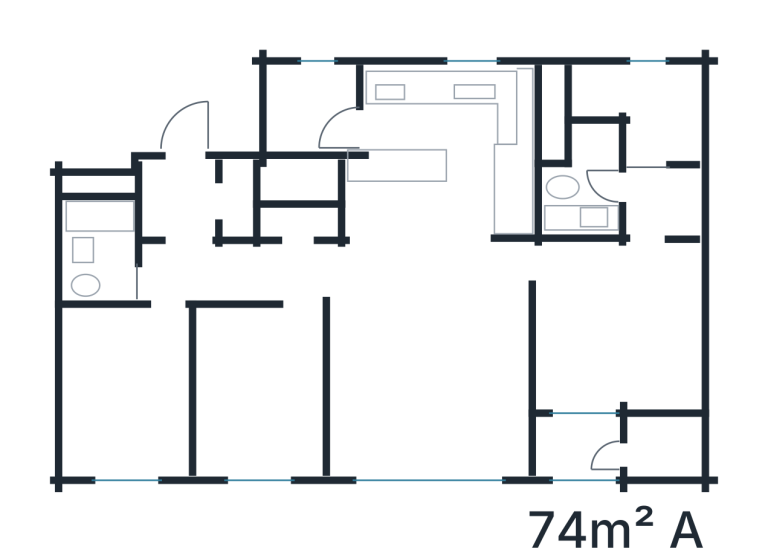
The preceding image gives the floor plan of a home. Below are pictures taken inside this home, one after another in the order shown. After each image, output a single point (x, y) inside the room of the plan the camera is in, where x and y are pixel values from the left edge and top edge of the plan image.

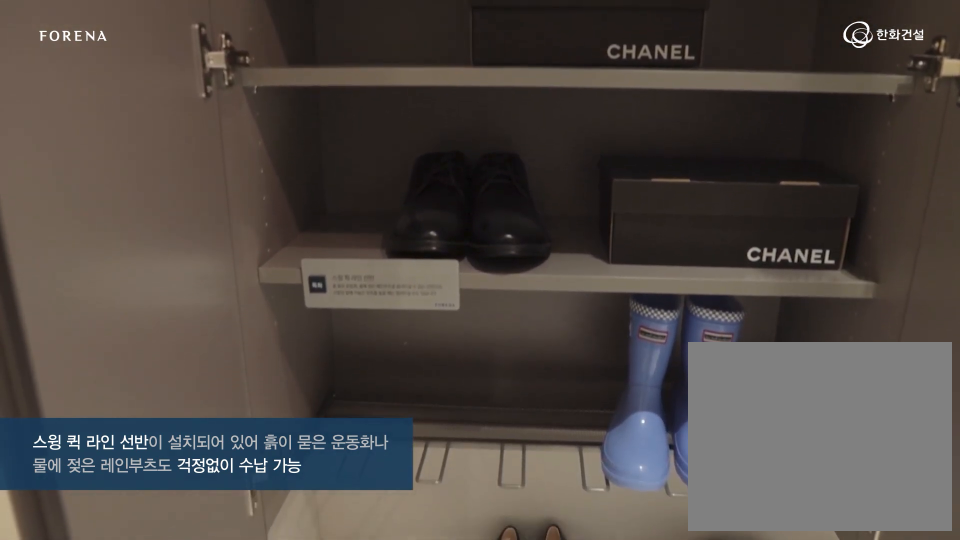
(188, 197)
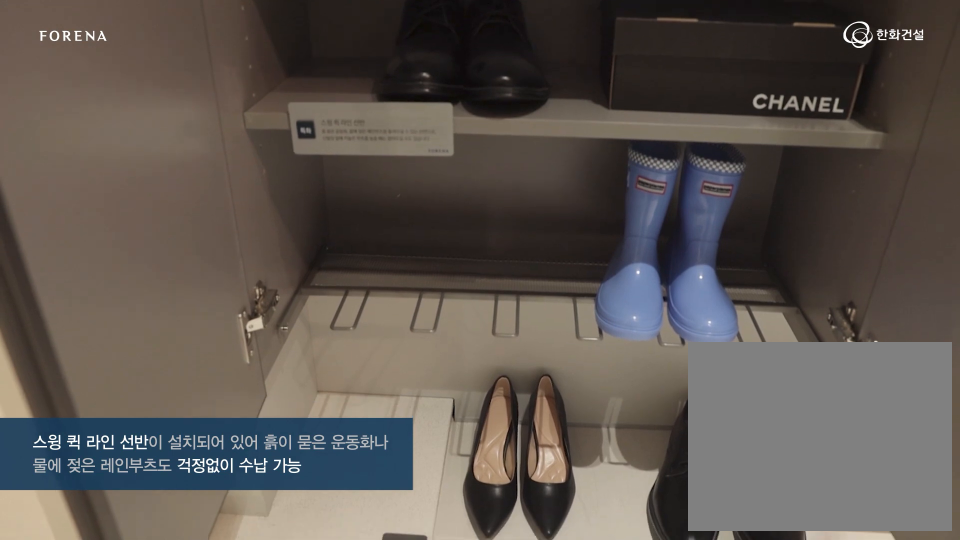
(188, 197)
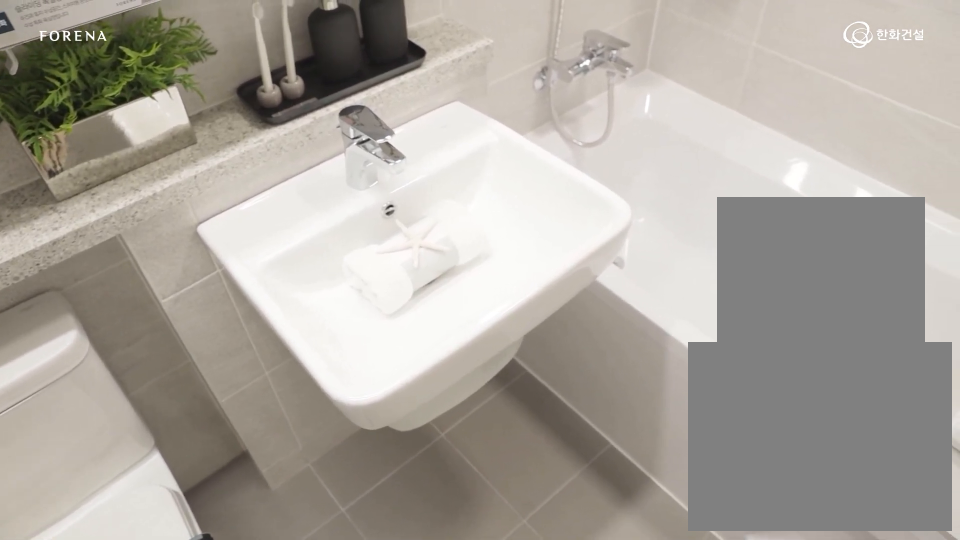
(129, 278)
